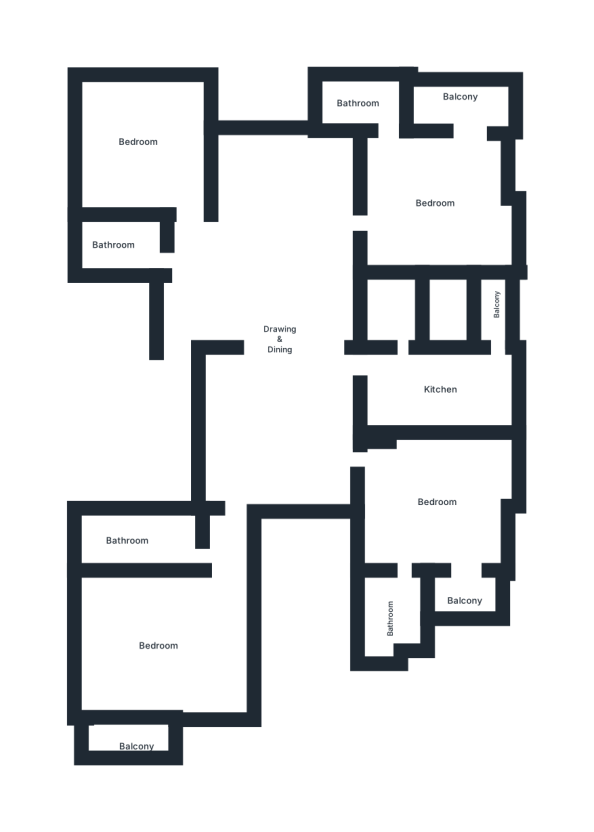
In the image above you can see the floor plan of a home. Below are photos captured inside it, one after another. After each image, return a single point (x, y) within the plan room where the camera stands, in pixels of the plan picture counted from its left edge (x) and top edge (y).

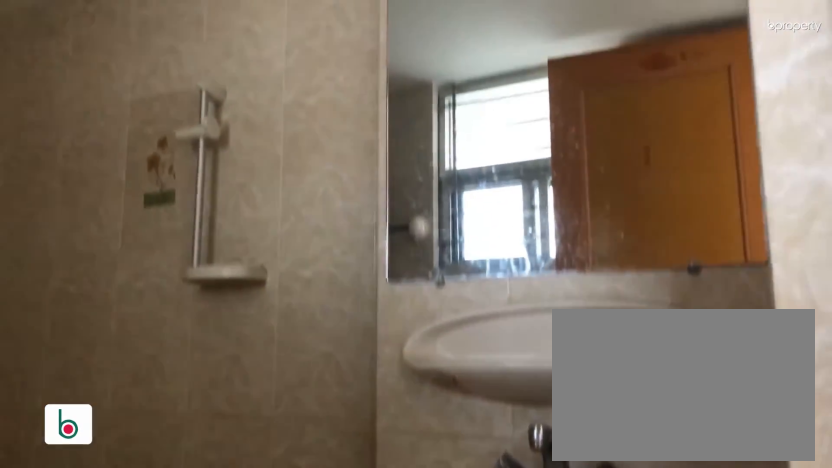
(391, 613)
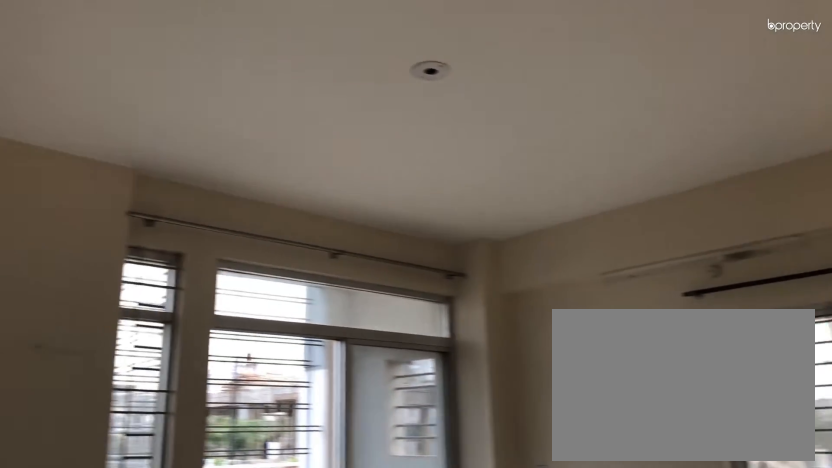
(152, 636)
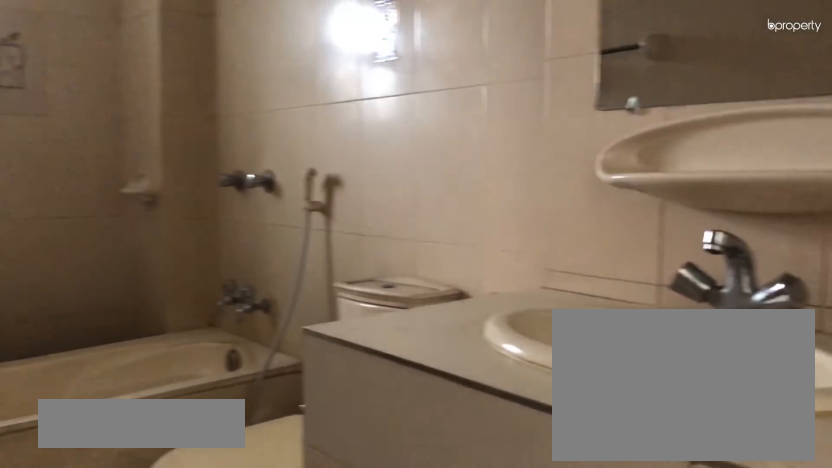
(128, 539)
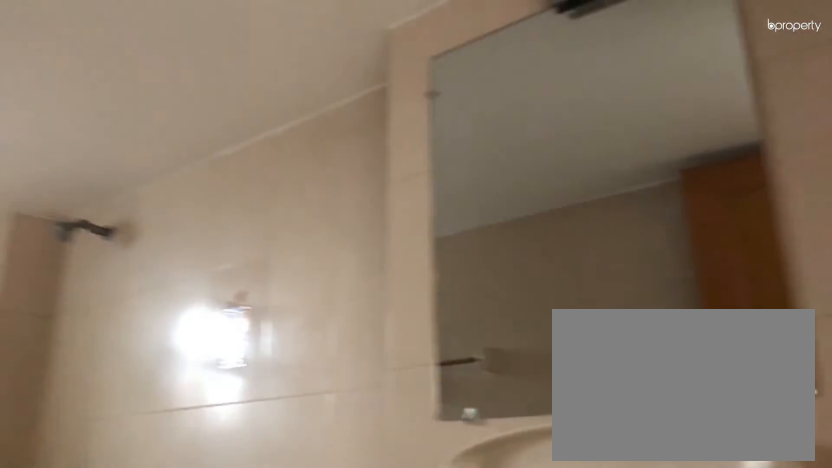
(128, 539)
